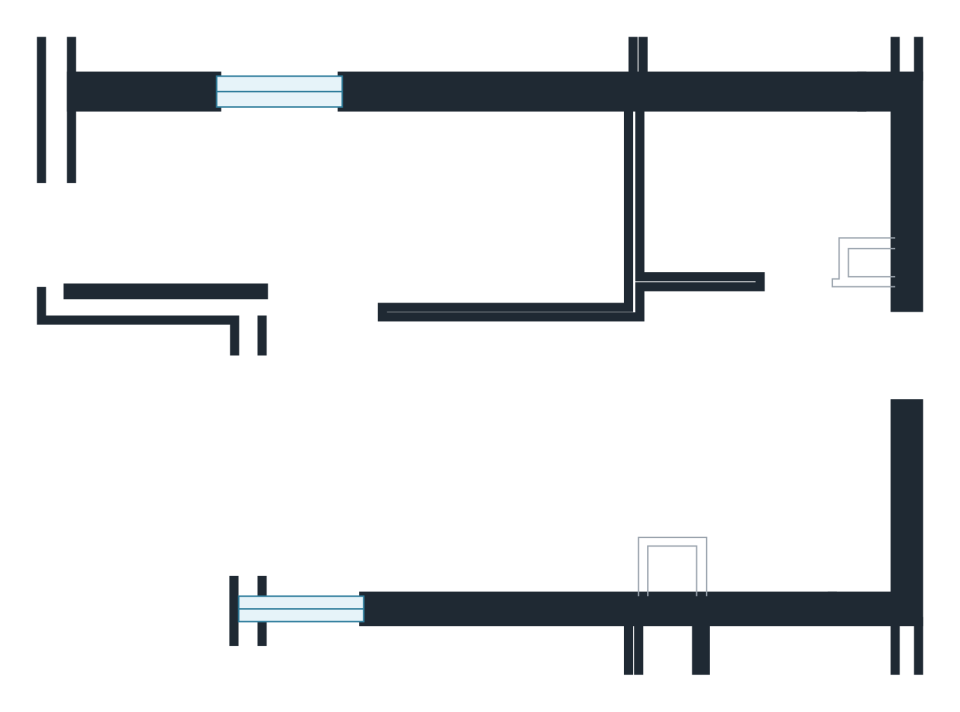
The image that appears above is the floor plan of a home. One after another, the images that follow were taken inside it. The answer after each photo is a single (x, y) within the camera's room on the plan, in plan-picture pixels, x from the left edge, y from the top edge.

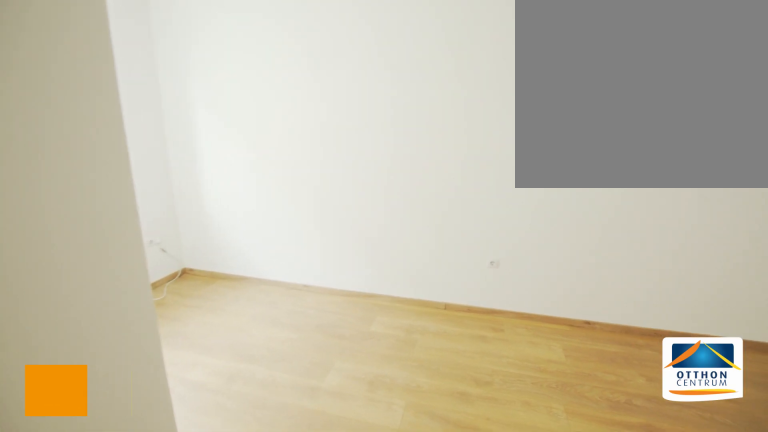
(390, 213)
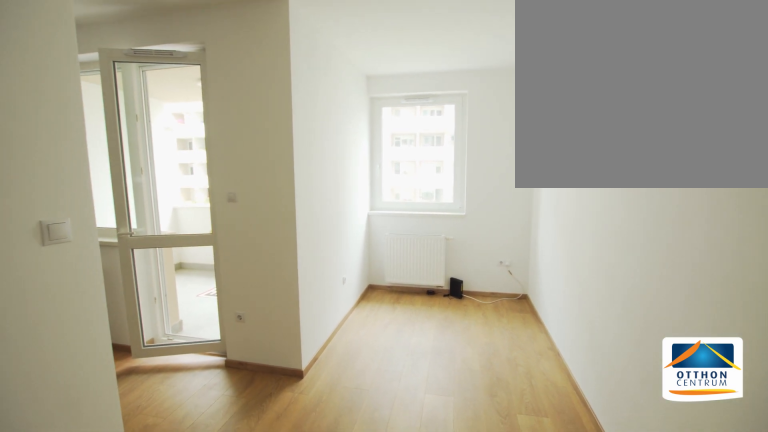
(390, 213)
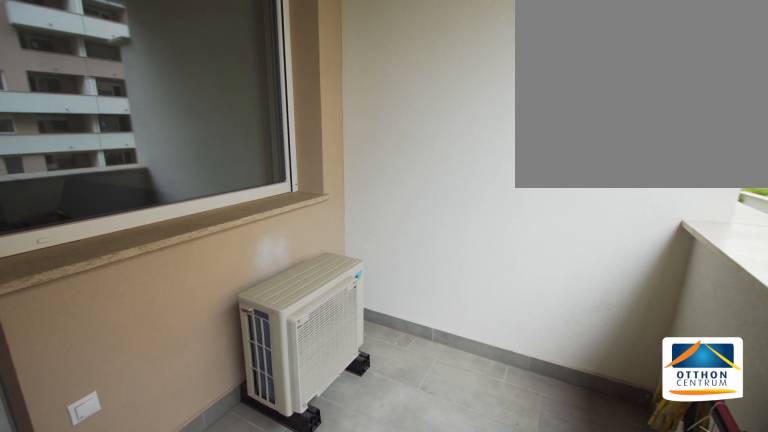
(144, 450)
